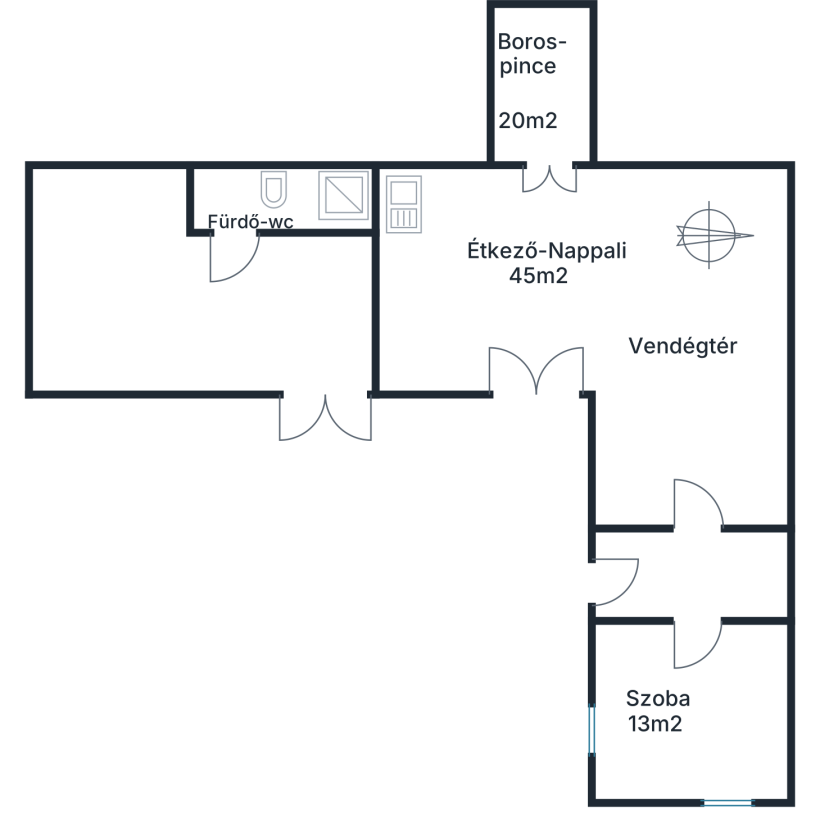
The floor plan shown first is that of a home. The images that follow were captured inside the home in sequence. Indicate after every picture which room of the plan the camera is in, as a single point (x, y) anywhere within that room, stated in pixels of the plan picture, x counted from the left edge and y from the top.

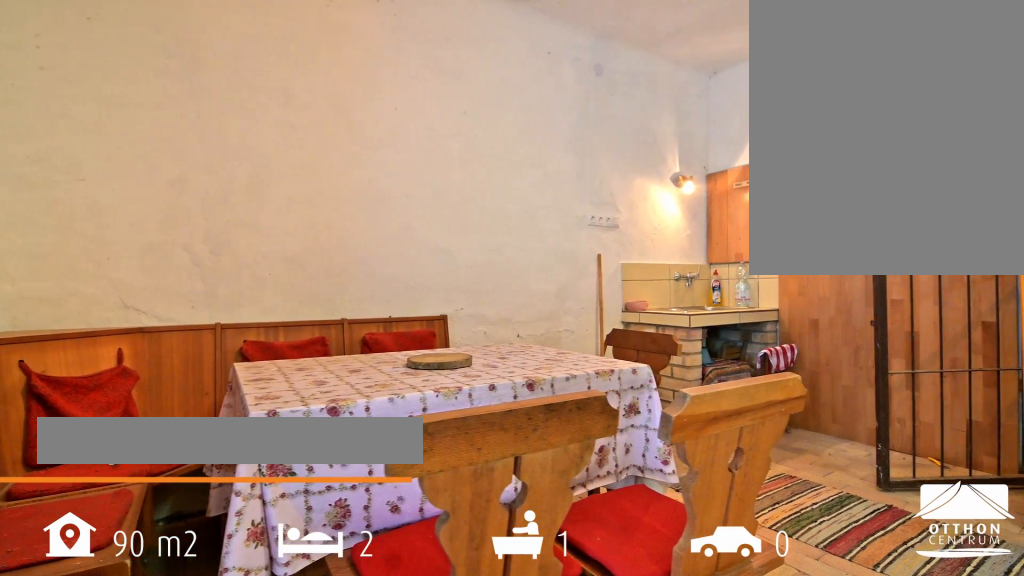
(533, 282)
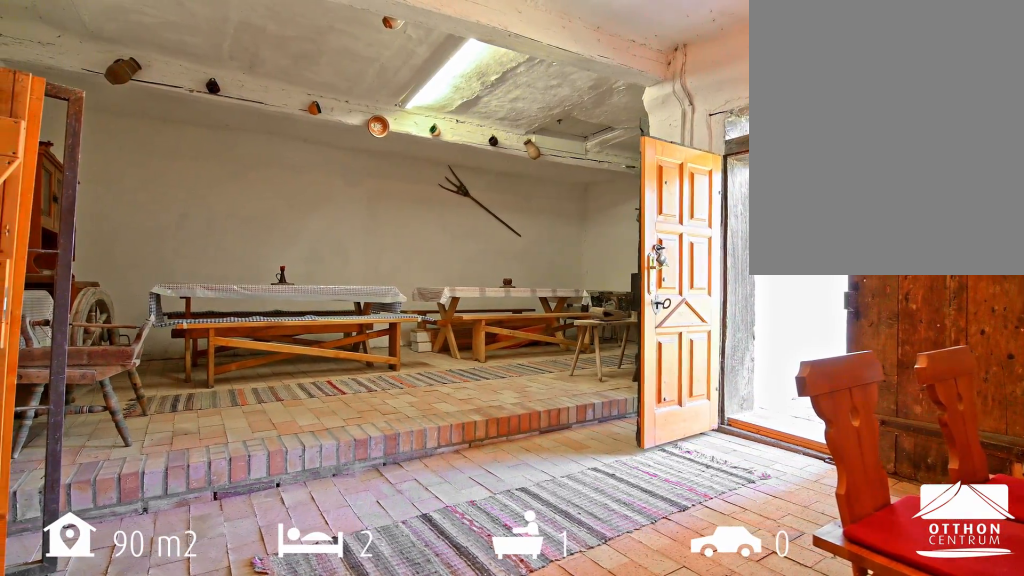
(533, 281)
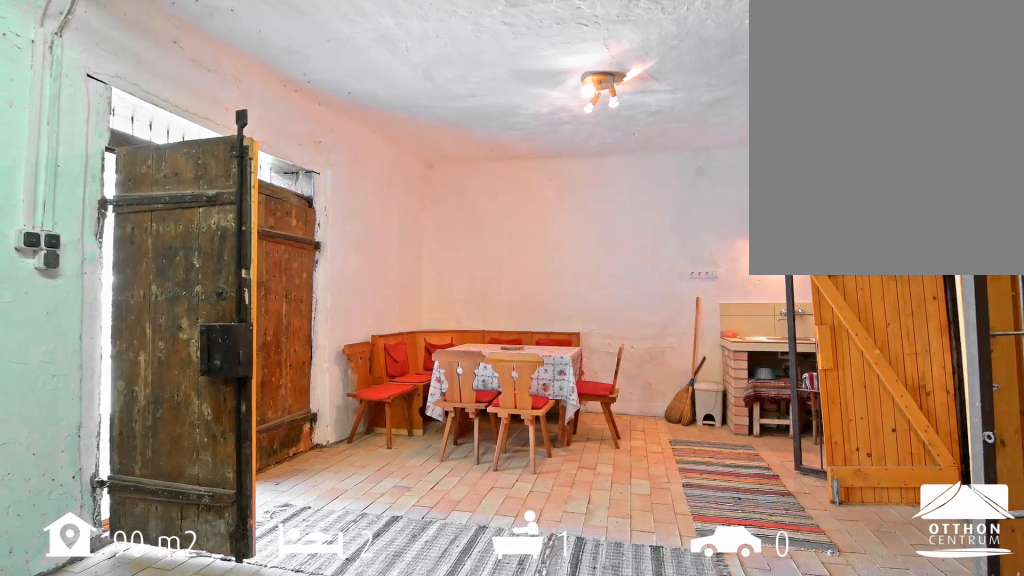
(701, 342)
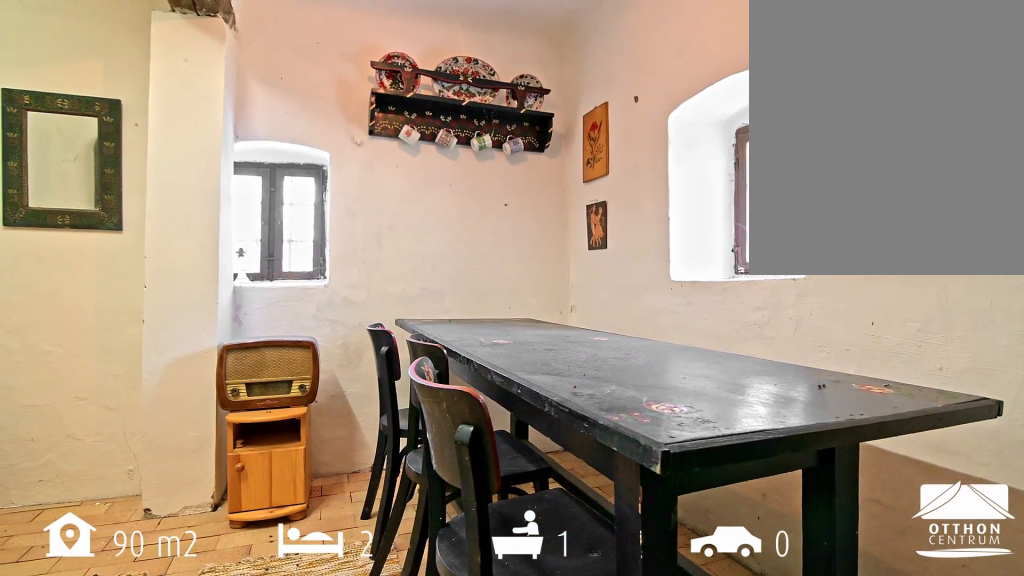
(691, 710)
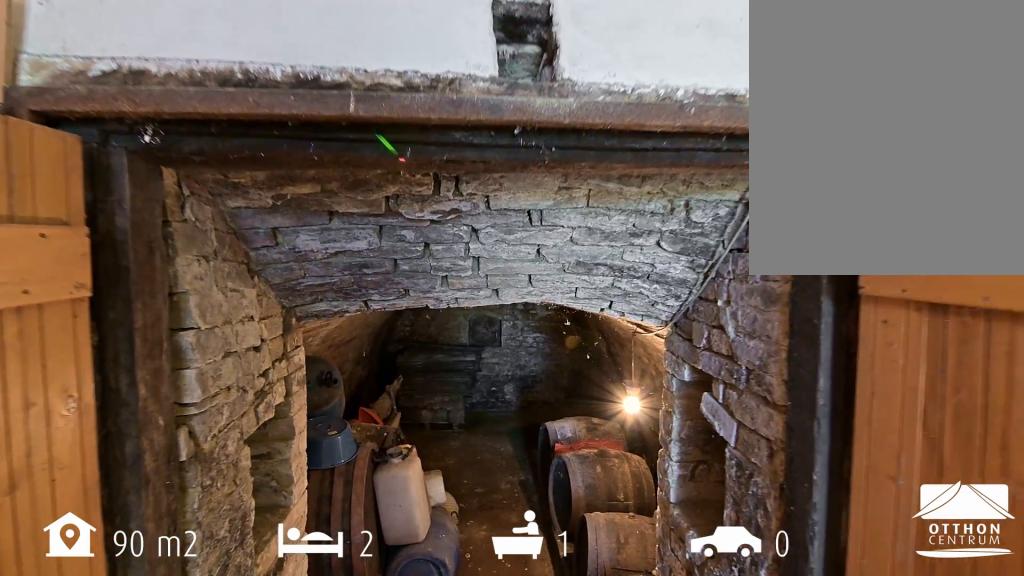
(701, 342)
